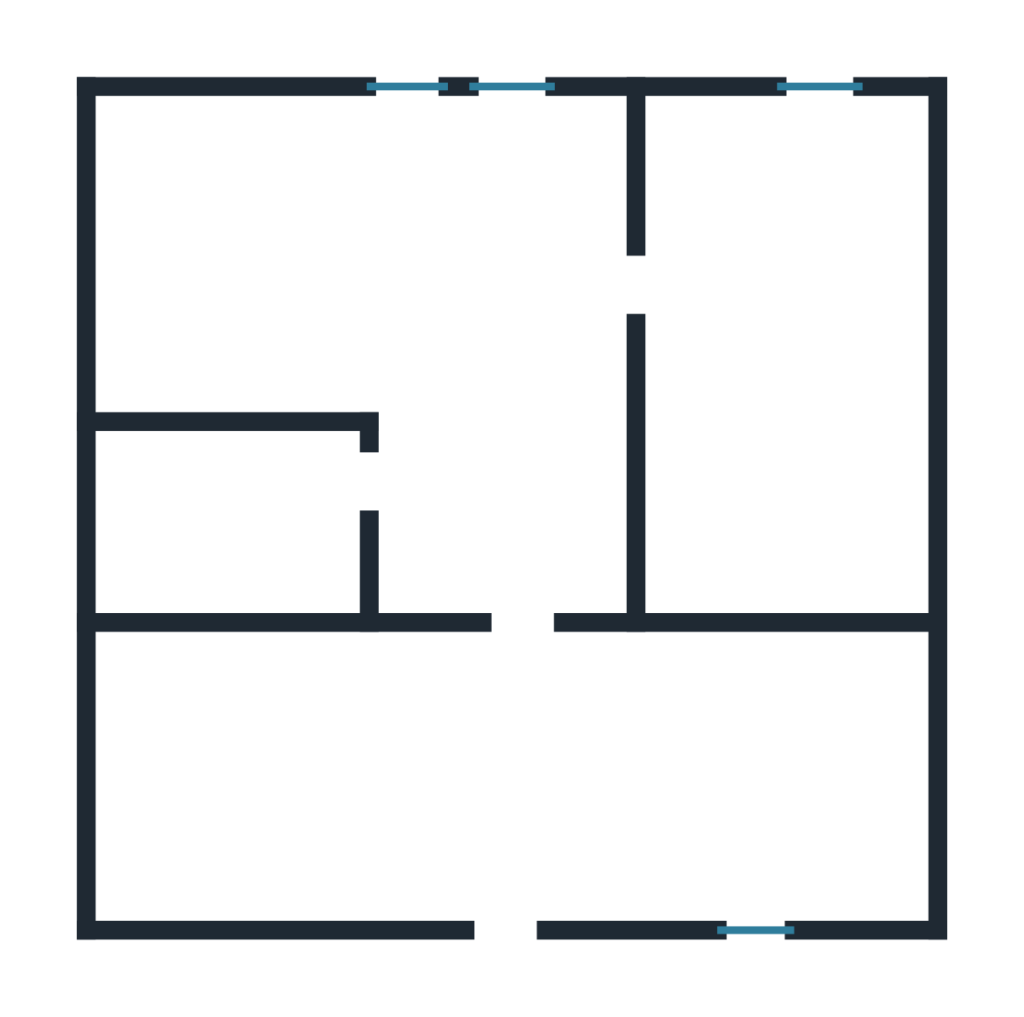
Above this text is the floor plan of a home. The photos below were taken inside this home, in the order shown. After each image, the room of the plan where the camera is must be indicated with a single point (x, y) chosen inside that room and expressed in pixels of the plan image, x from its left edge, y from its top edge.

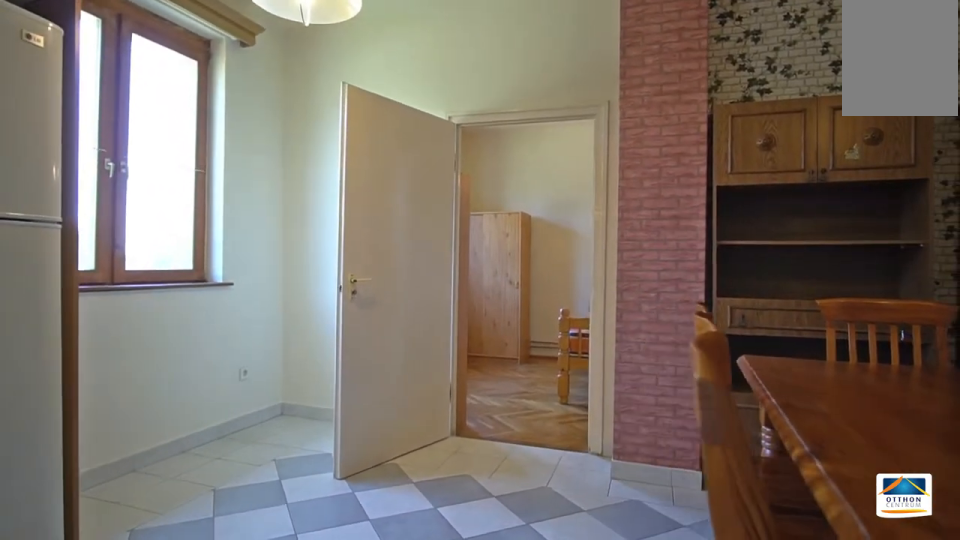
(535, 271)
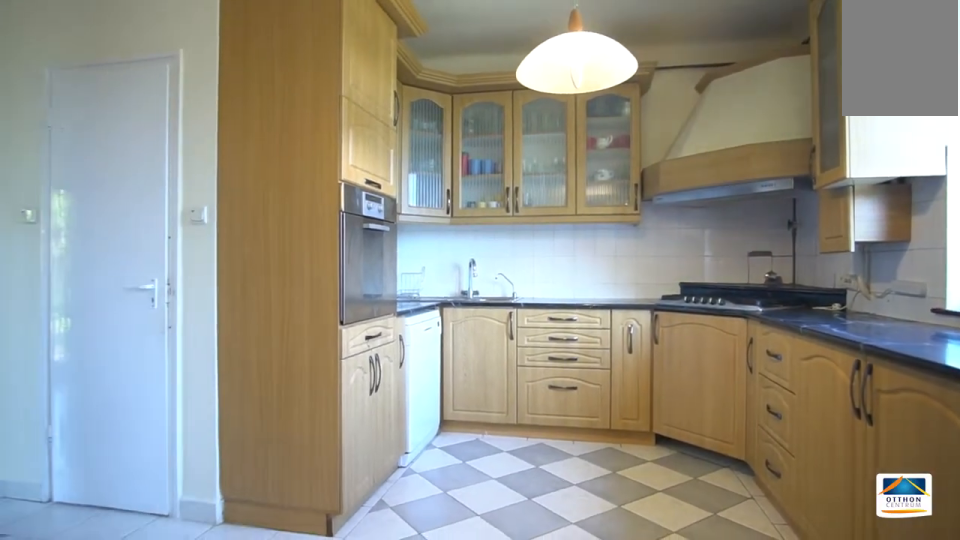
(535, 271)
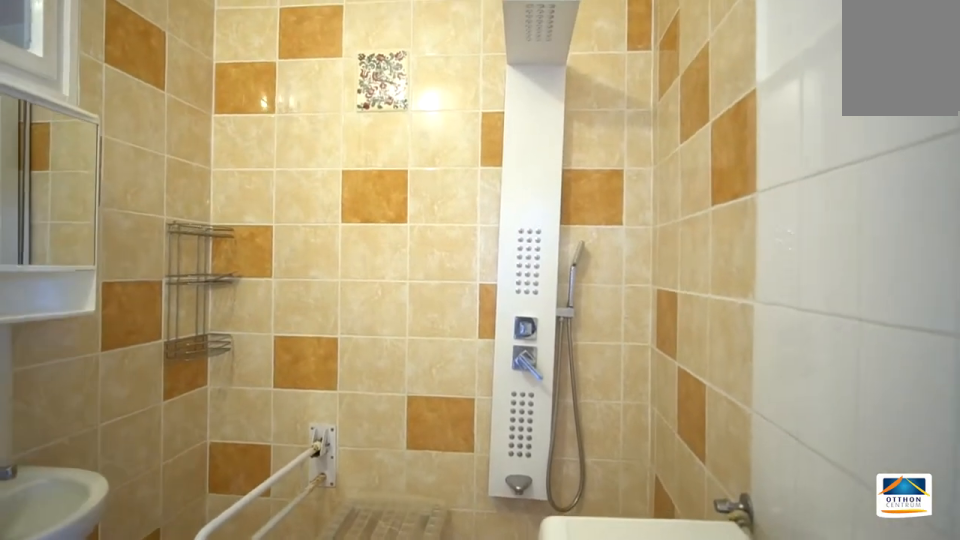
(253, 528)
